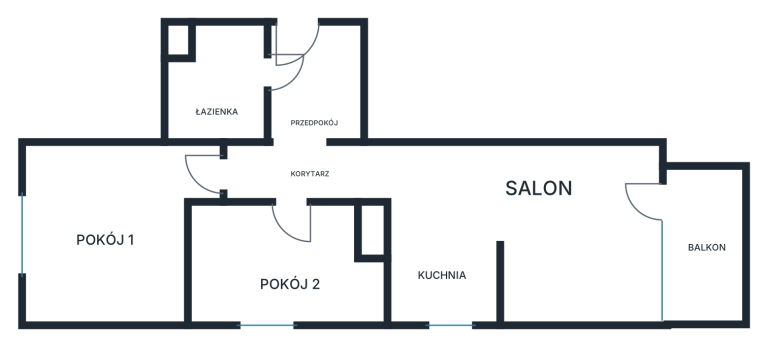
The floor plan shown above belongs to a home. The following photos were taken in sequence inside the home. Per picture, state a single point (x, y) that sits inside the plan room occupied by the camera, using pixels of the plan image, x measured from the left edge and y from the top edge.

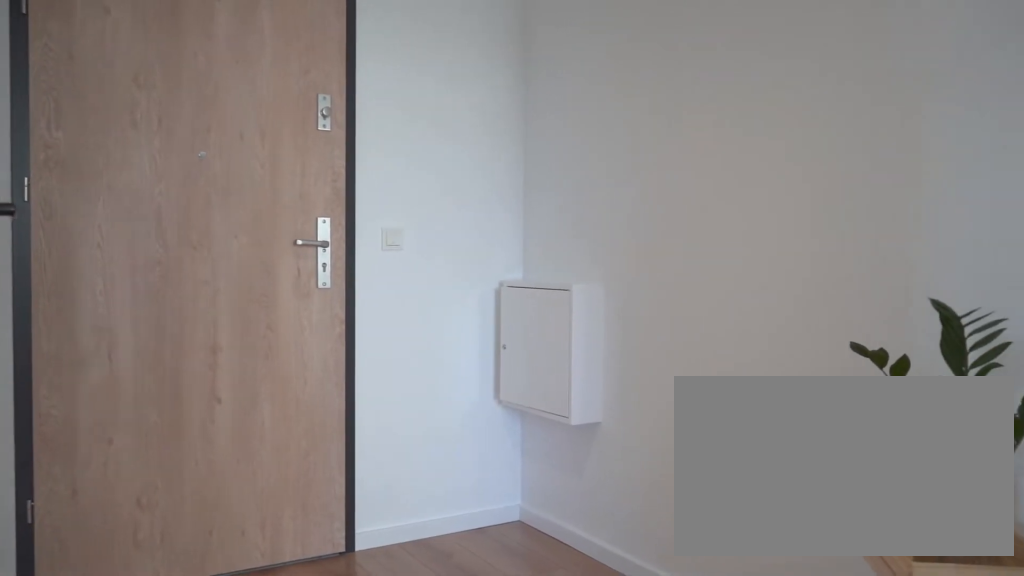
(307, 173)
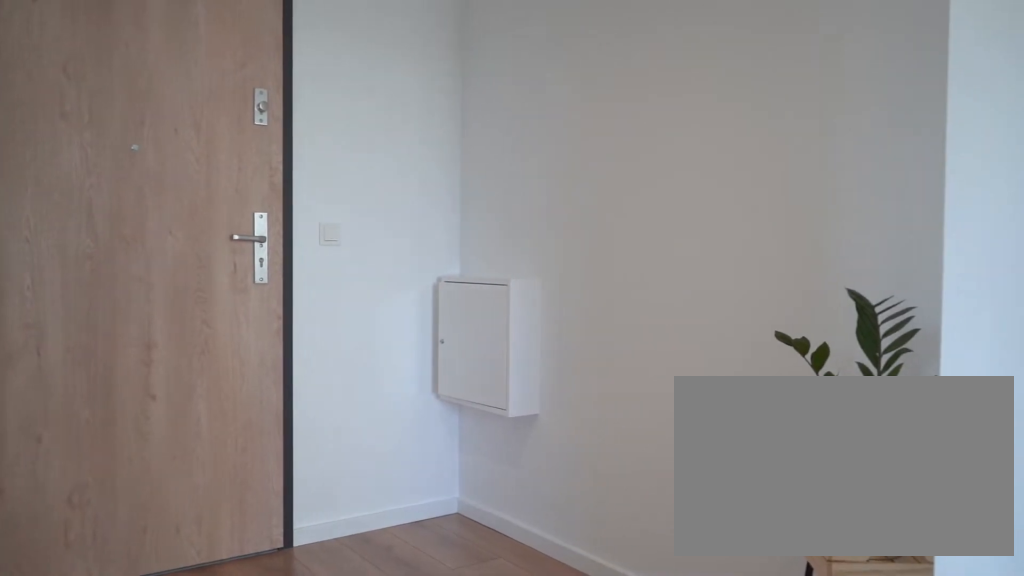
(307, 173)
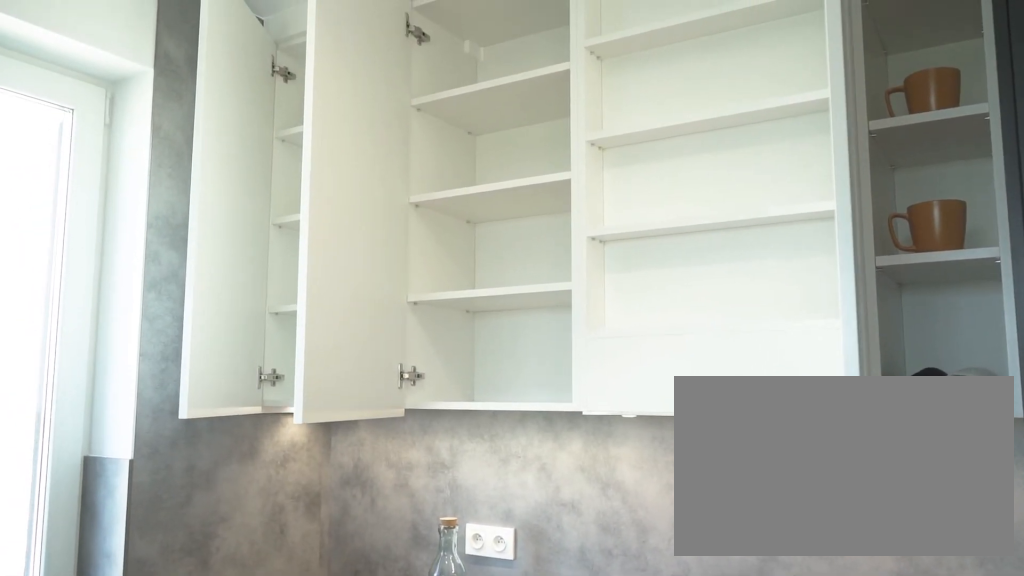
(444, 261)
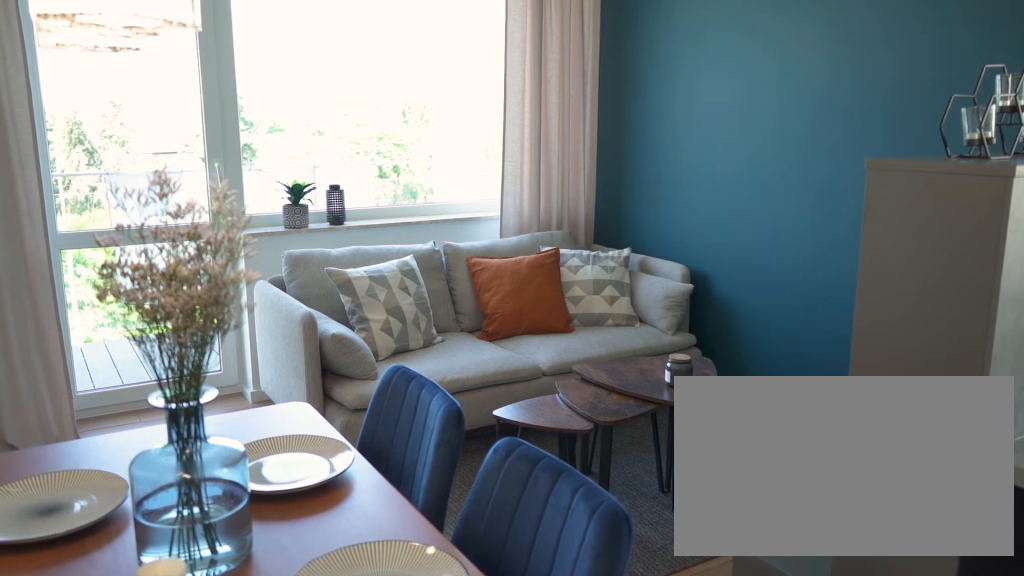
(555, 234)
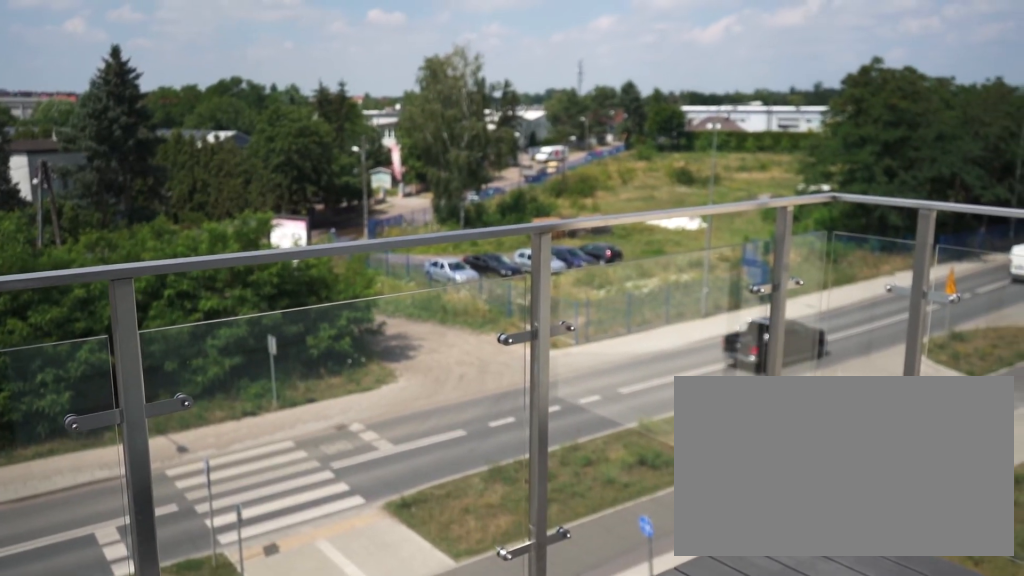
(707, 270)
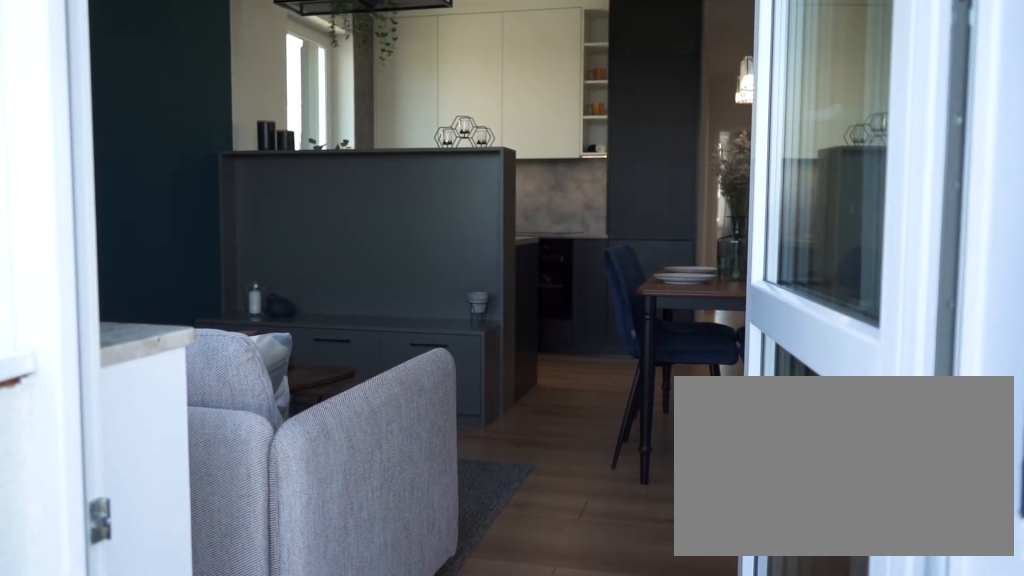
(532, 230)
